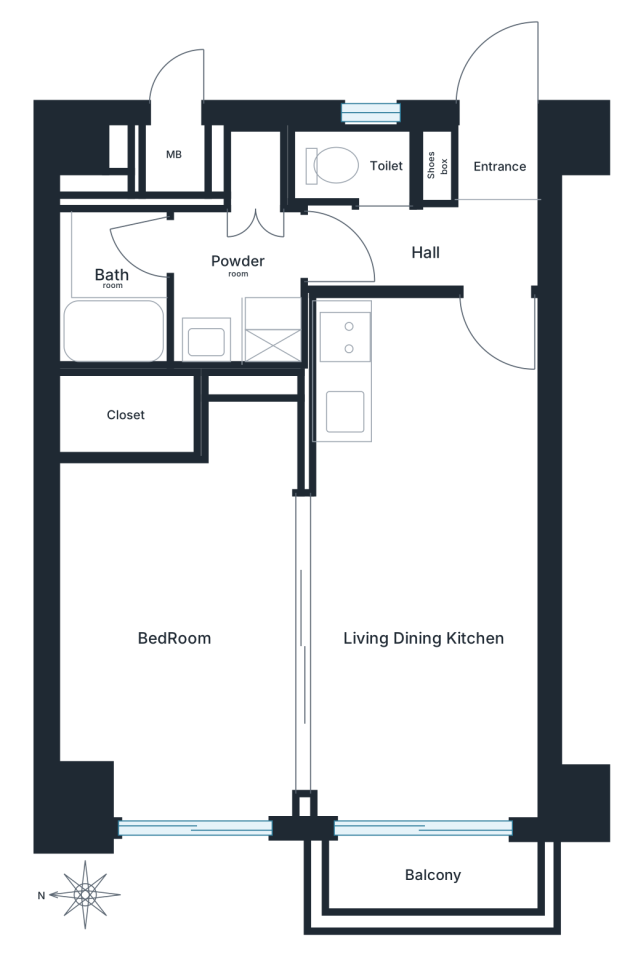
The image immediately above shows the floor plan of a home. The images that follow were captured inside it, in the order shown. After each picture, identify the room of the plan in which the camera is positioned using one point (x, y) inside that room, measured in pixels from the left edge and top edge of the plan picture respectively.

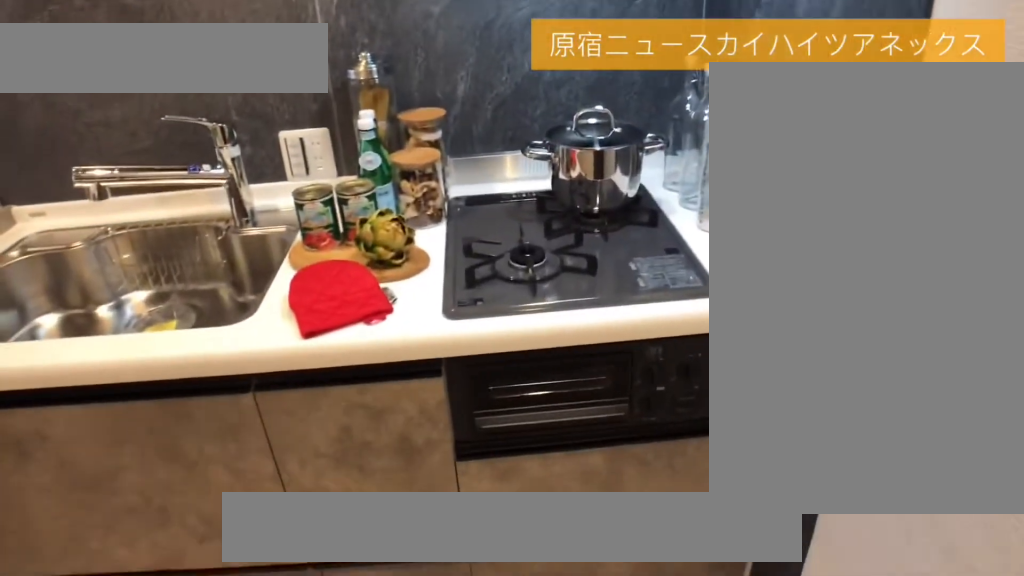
(429, 379)
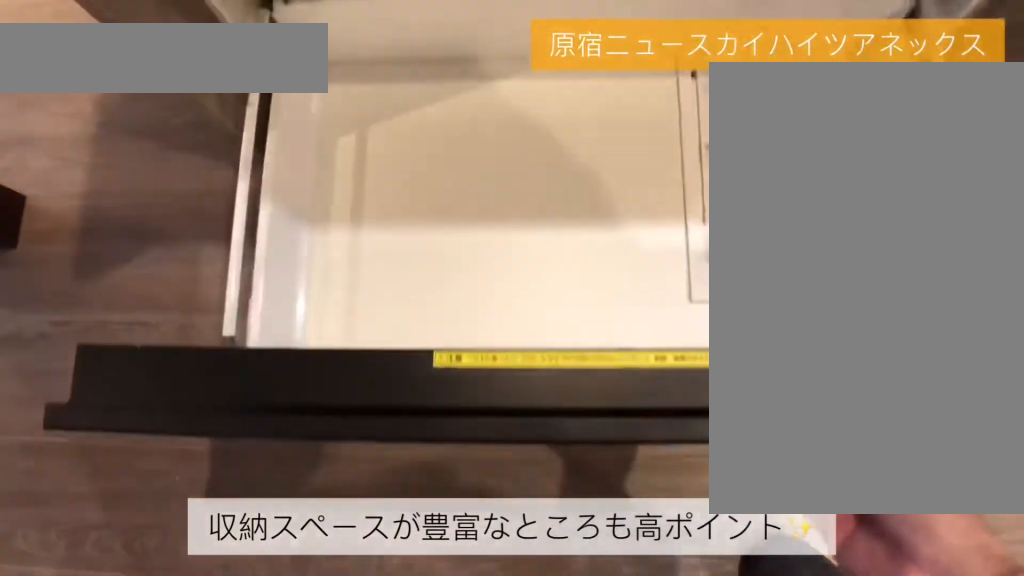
(431, 382)
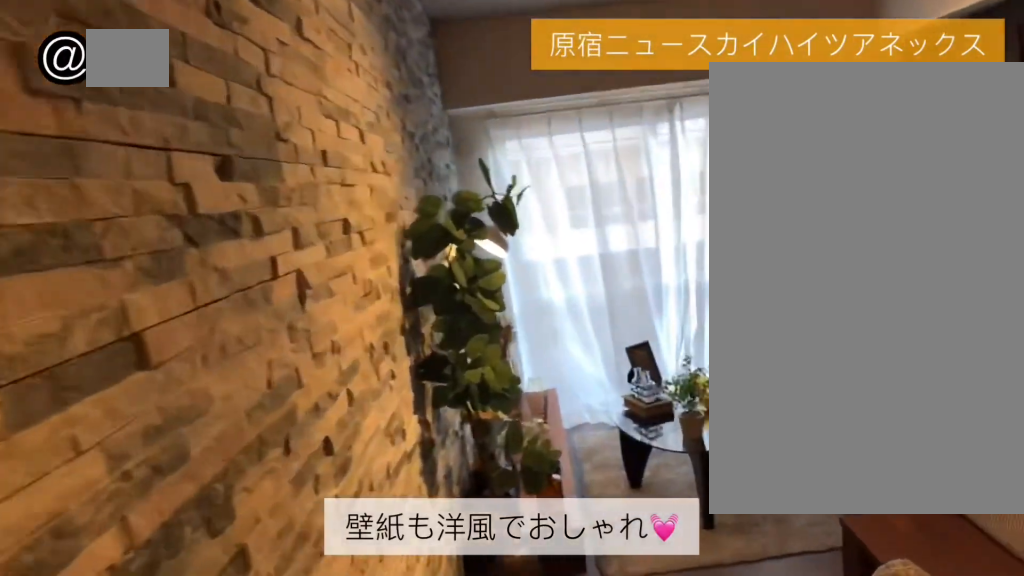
(431, 640)
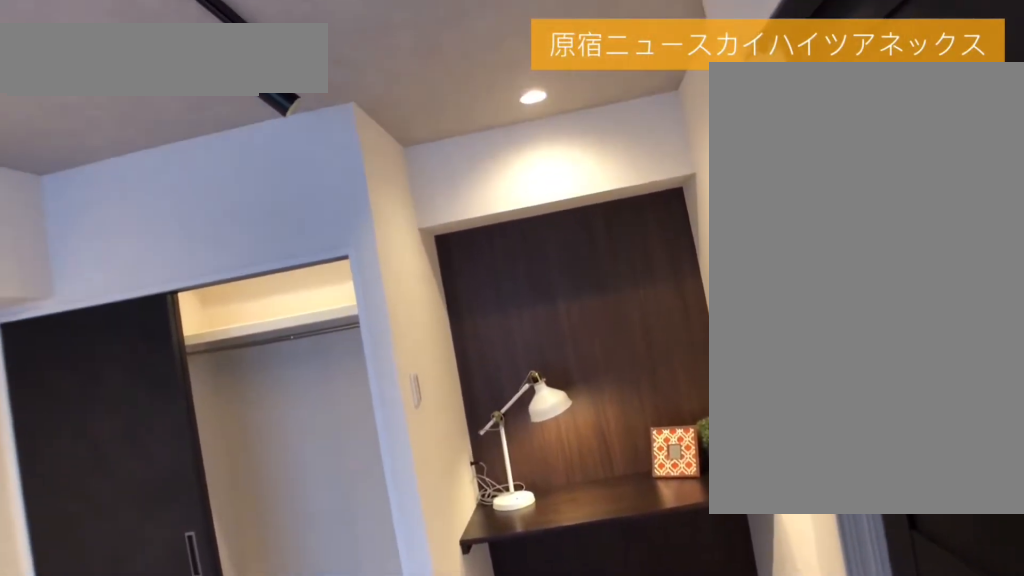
(182, 638)
